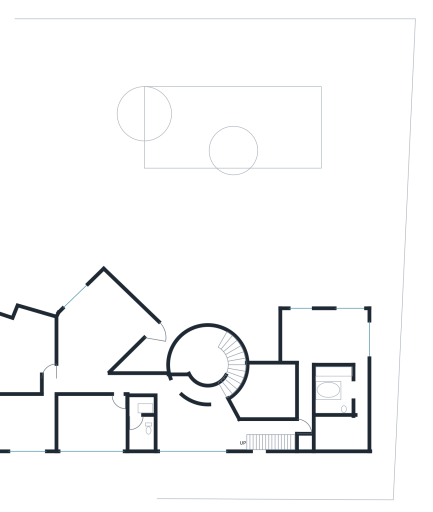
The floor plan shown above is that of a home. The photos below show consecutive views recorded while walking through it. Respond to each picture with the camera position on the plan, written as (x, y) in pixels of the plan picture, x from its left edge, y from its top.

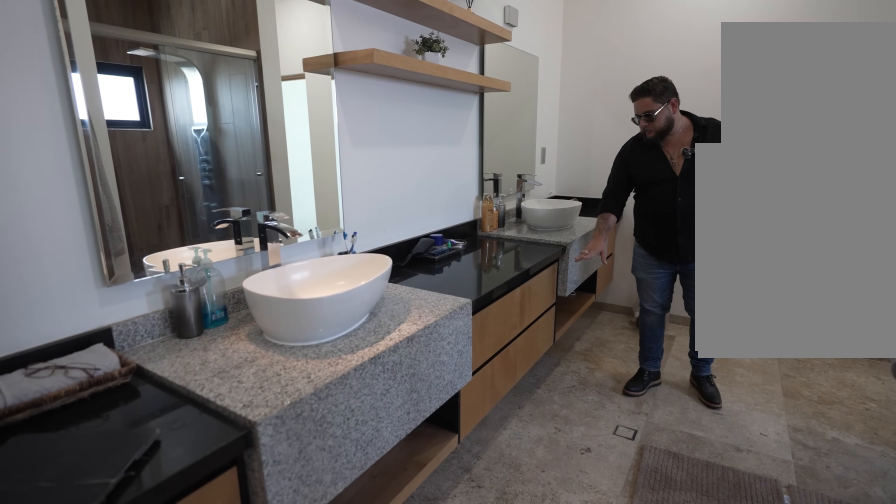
(349, 389)
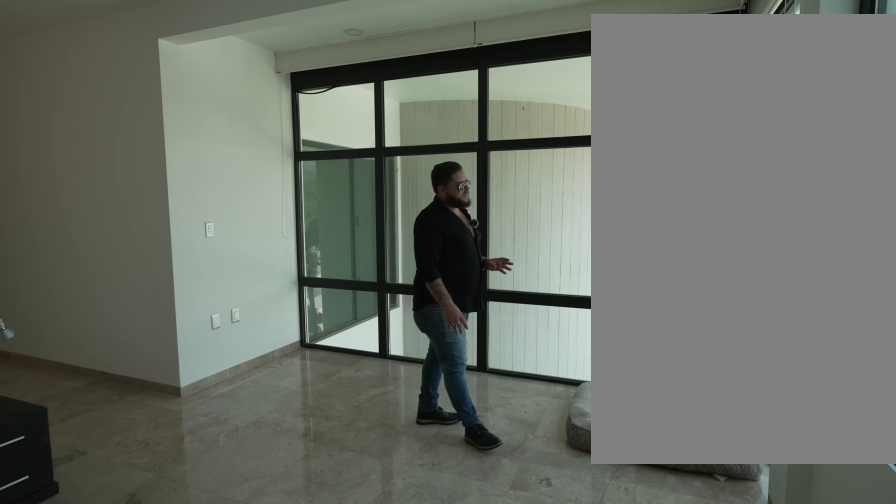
(331, 320)
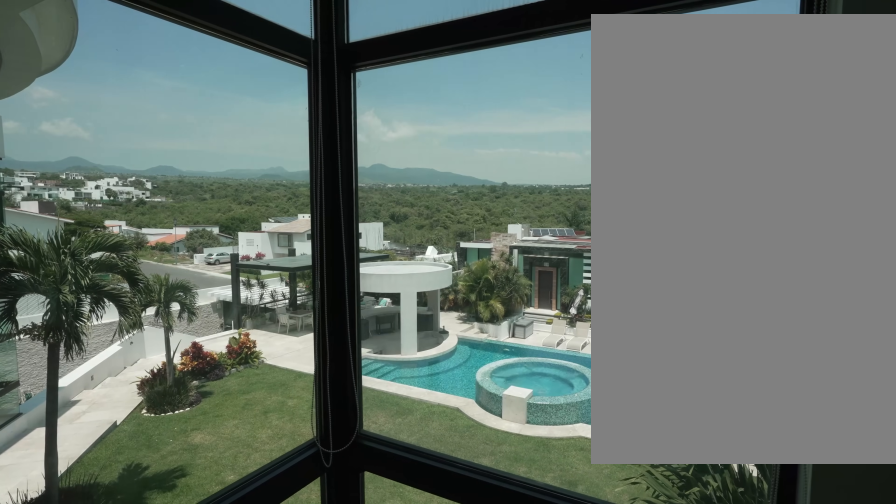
(317, 320)
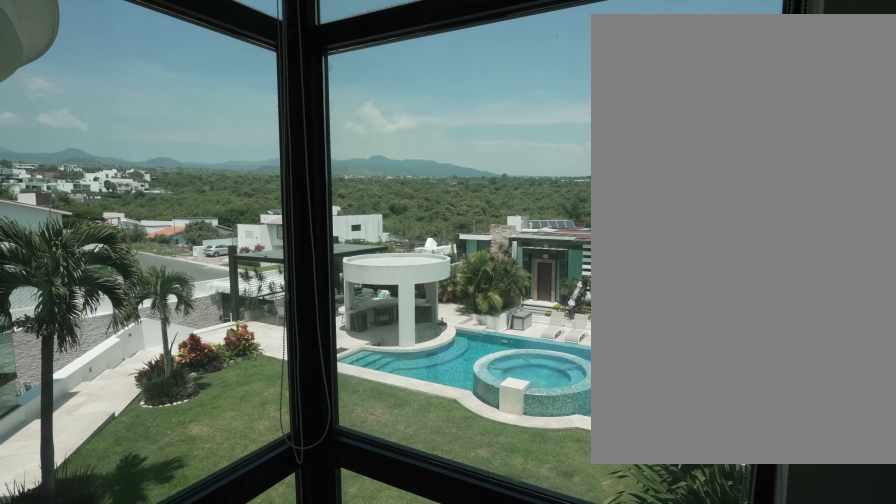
(317, 320)
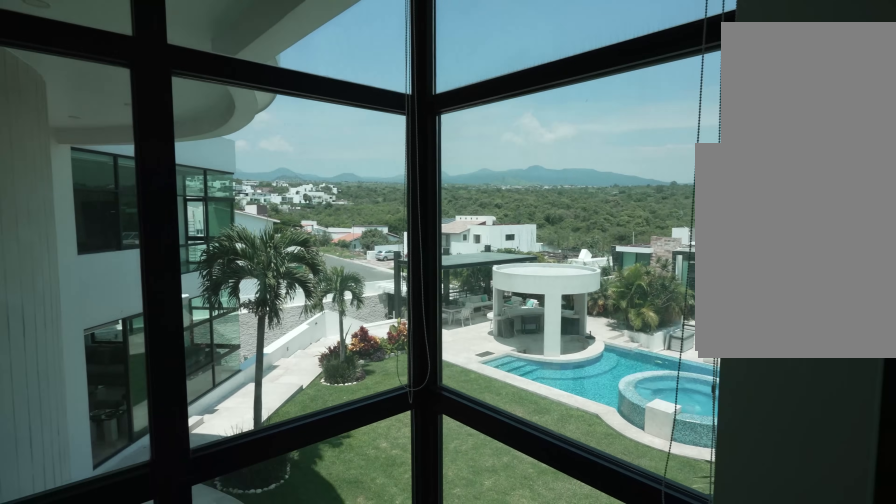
(317, 320)
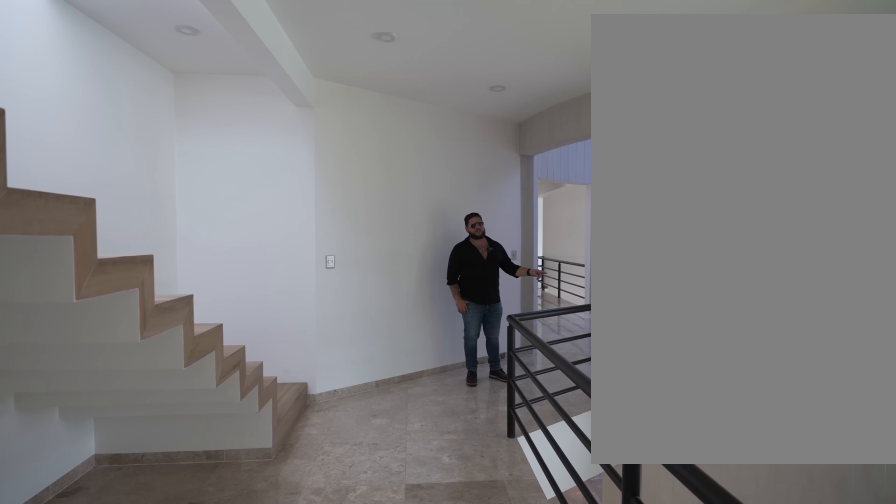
(280, 425)
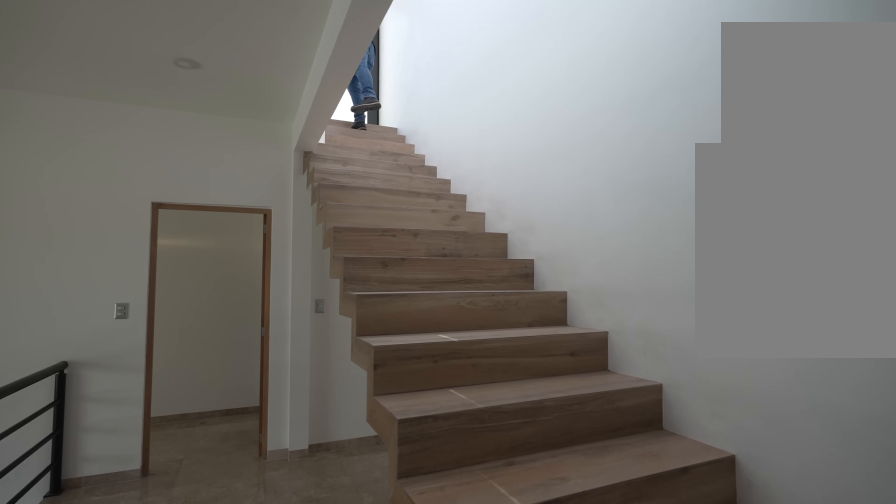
(254, 443)
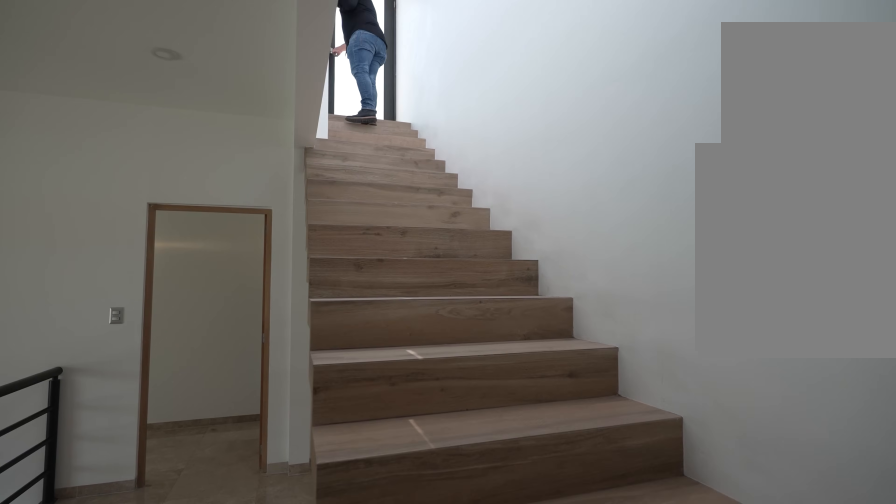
(258, 442)
